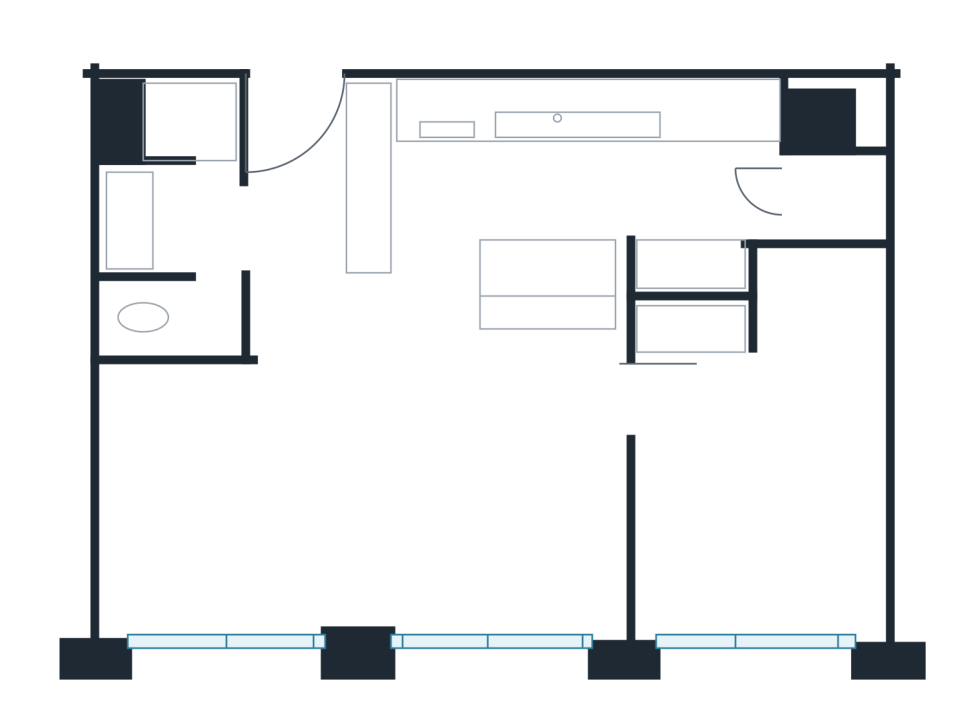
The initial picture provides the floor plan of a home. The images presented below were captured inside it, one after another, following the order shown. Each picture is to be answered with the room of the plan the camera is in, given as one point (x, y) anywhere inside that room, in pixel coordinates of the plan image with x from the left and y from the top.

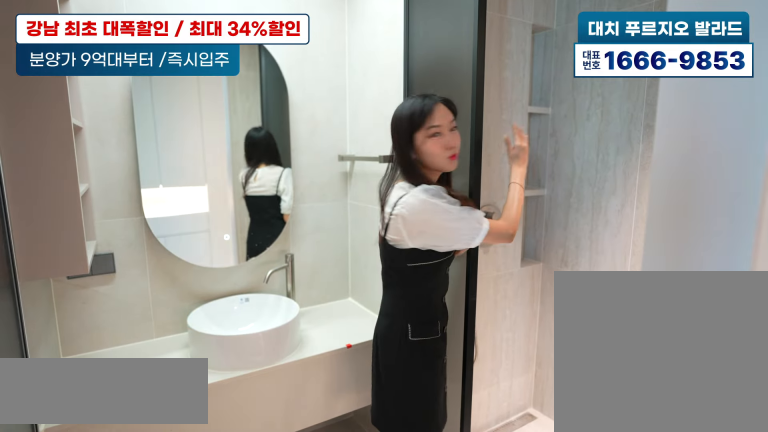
(191, 202)
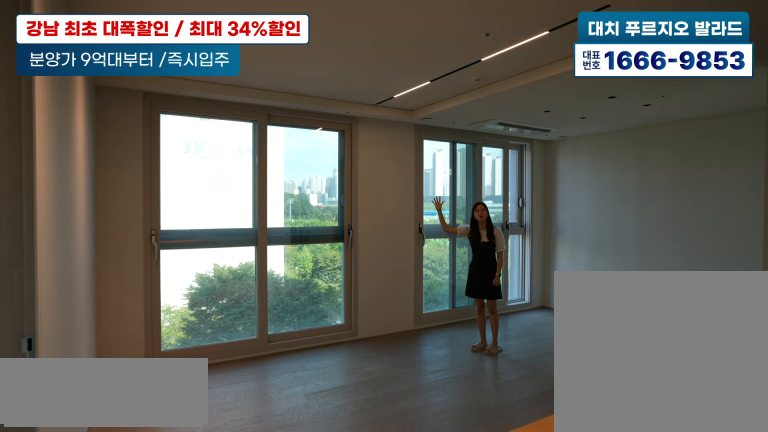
(324, 461)
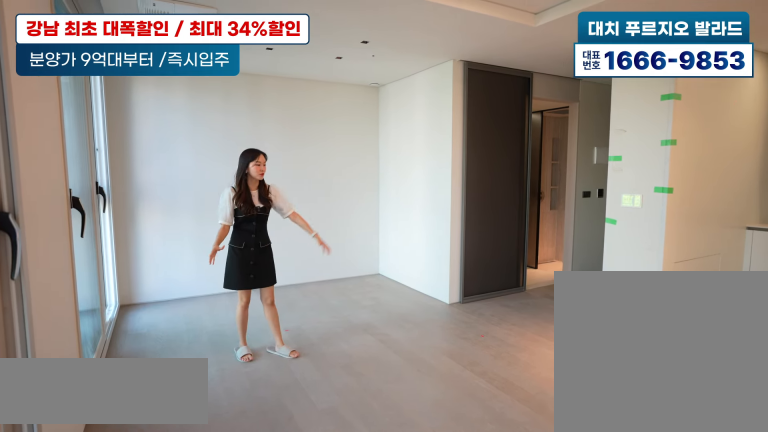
(325, 462)
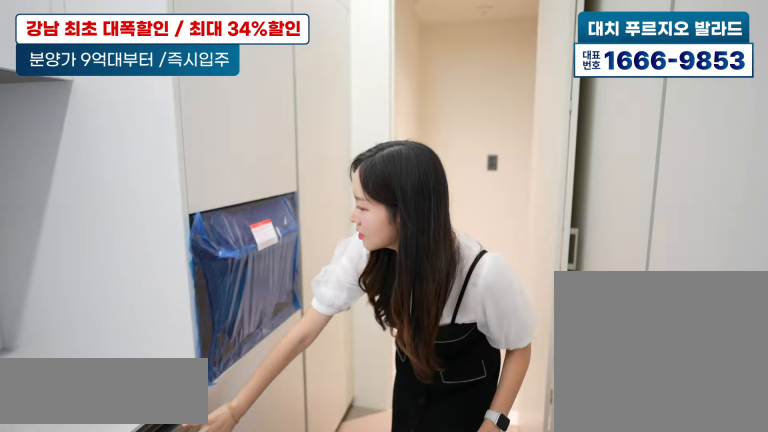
(609, 175)
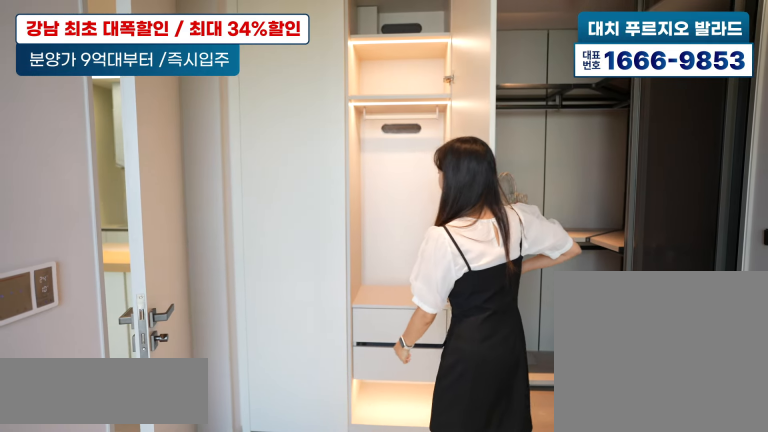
(748, 482)
